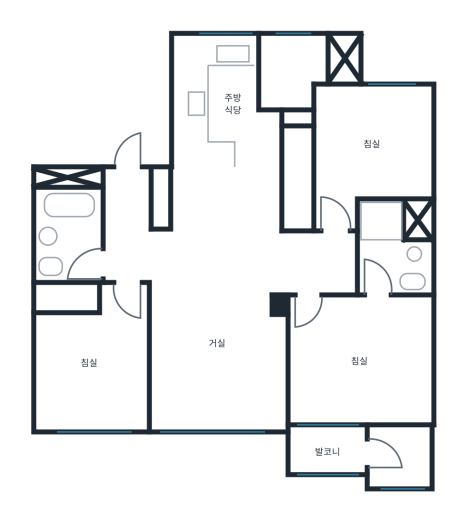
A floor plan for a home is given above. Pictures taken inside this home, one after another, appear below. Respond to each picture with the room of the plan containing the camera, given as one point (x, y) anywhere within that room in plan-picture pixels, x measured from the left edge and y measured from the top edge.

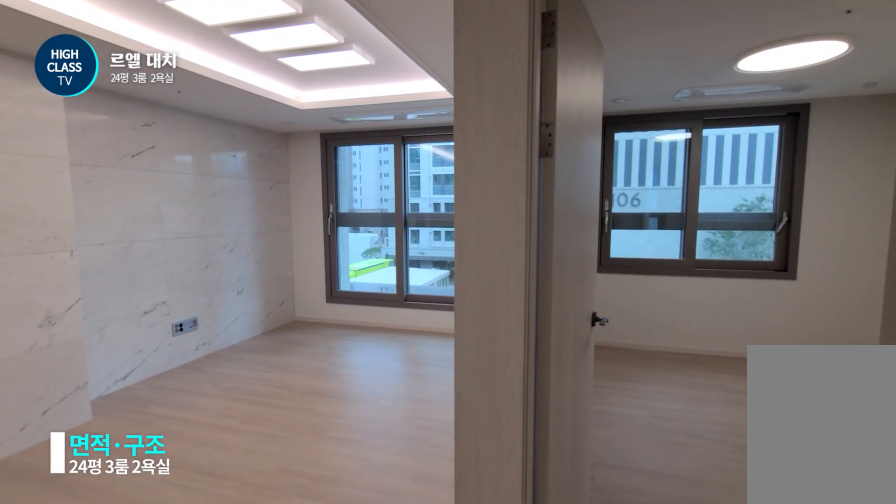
(139, 257)
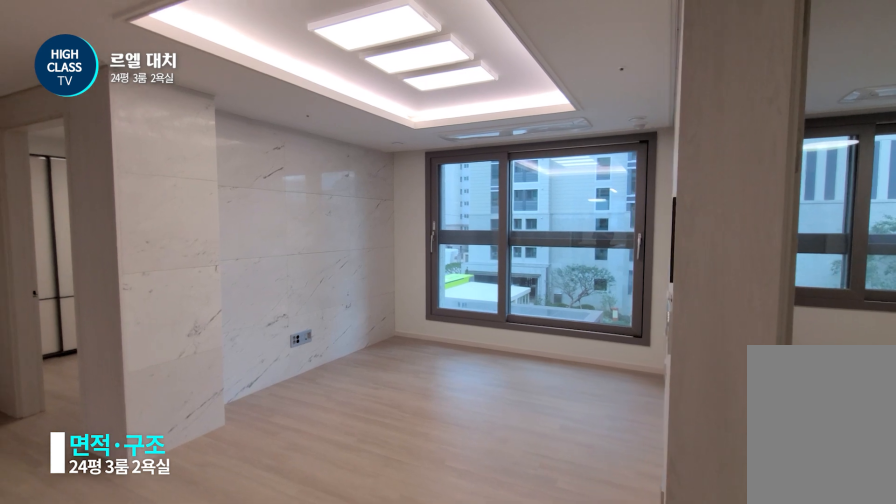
(139, 257)
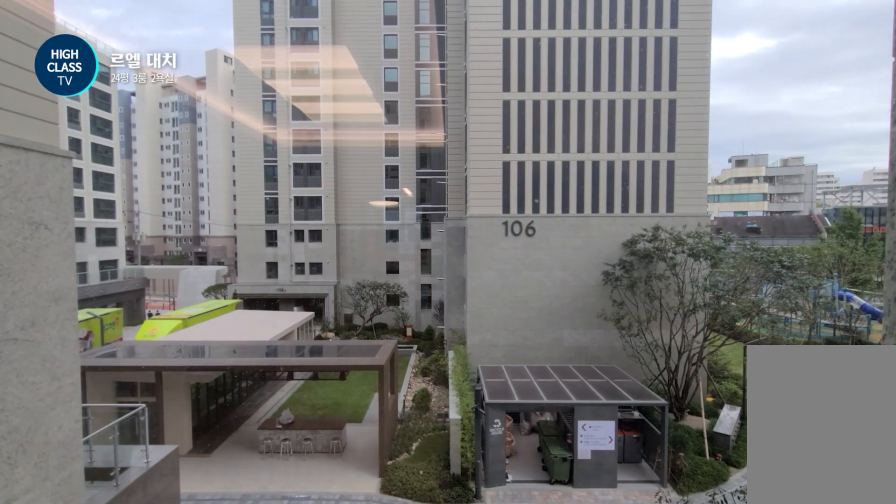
(217, 330)
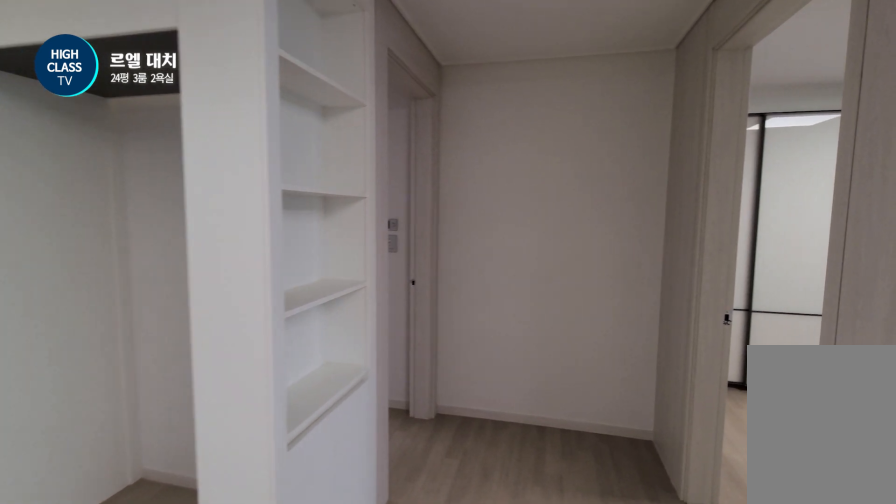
(217, 330)
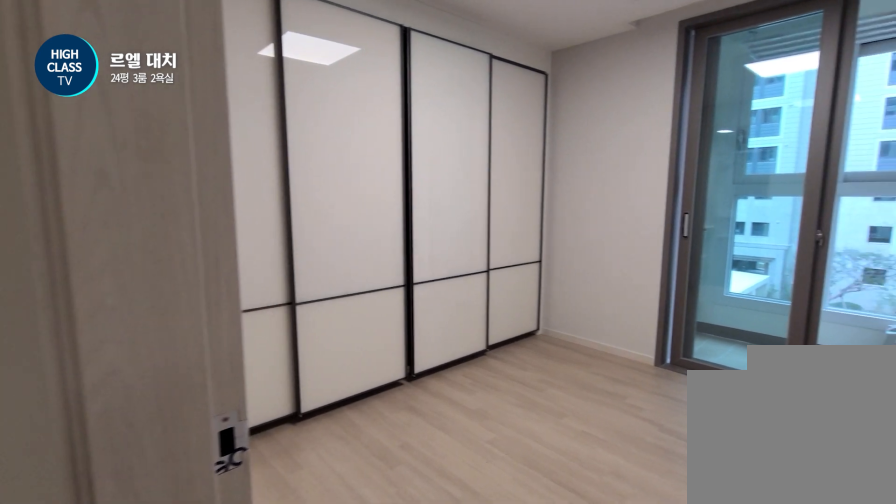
(322, 264)
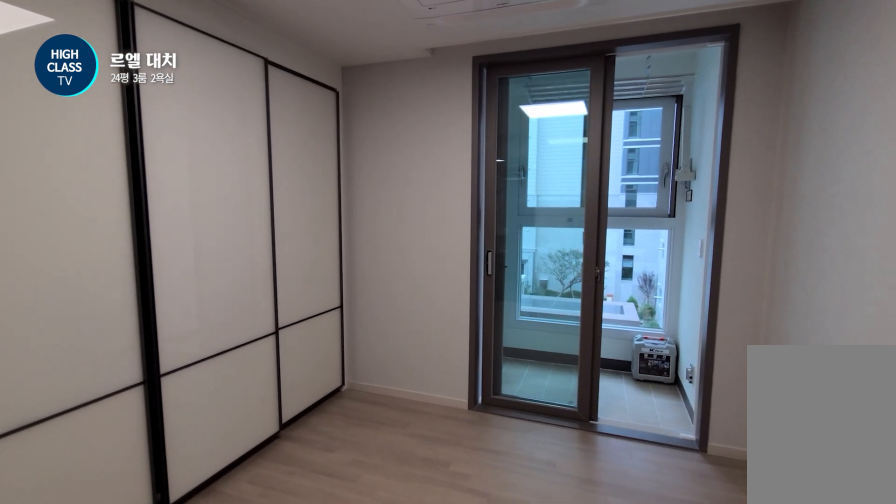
(354, 379)
